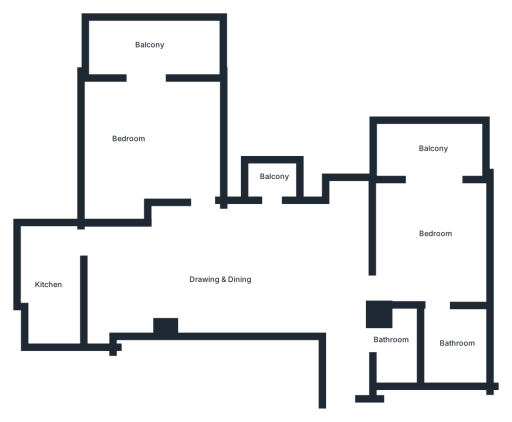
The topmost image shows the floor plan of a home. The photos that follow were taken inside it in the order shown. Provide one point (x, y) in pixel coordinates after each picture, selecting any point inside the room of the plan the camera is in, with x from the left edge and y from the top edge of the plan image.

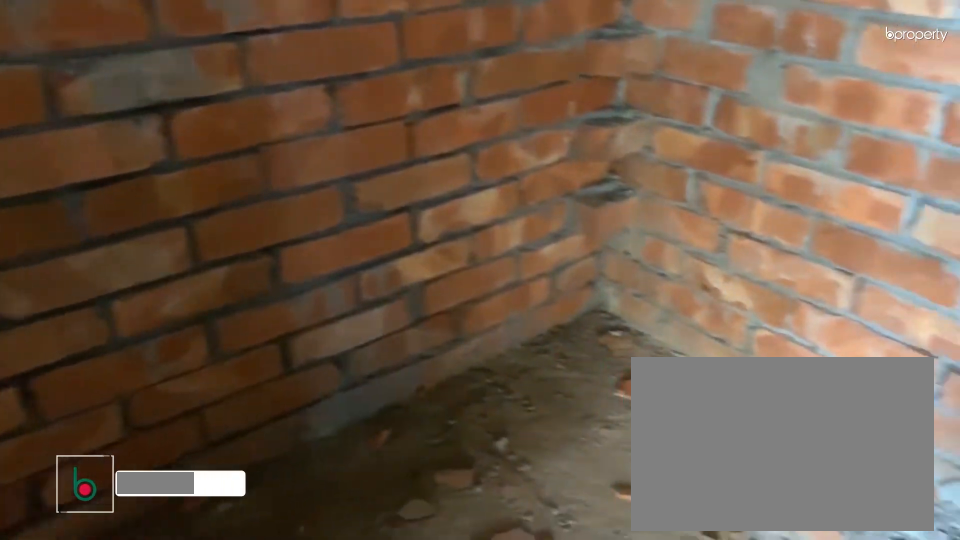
(397, 344)
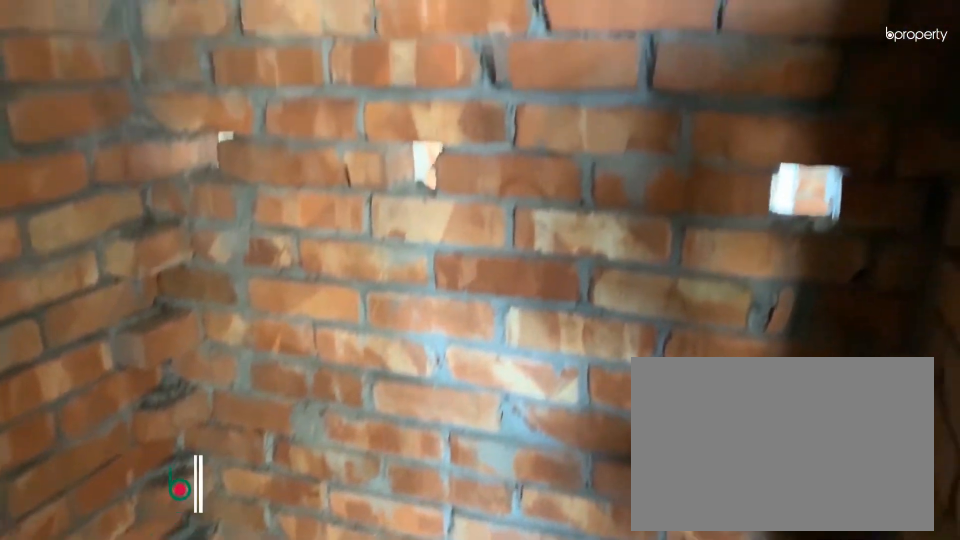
(397, 344)
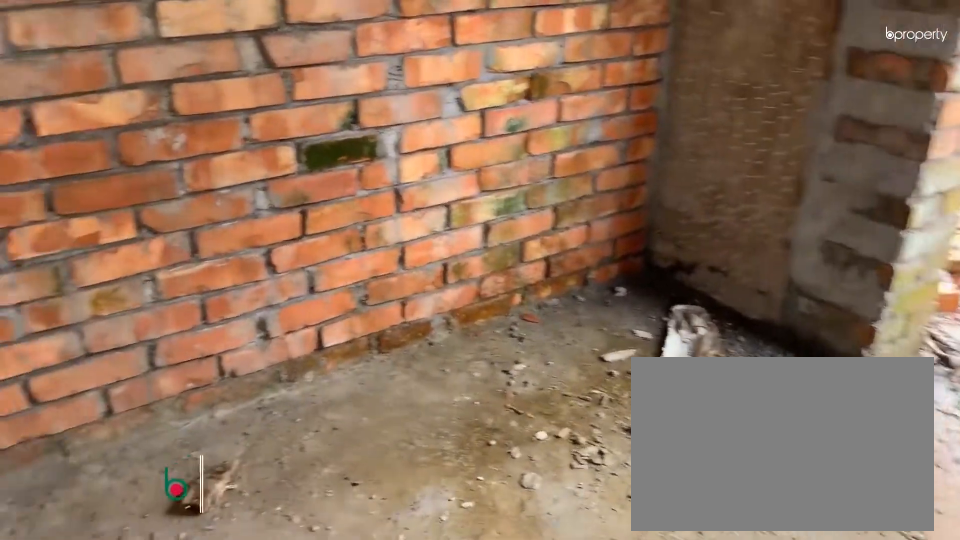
(438, 229)
